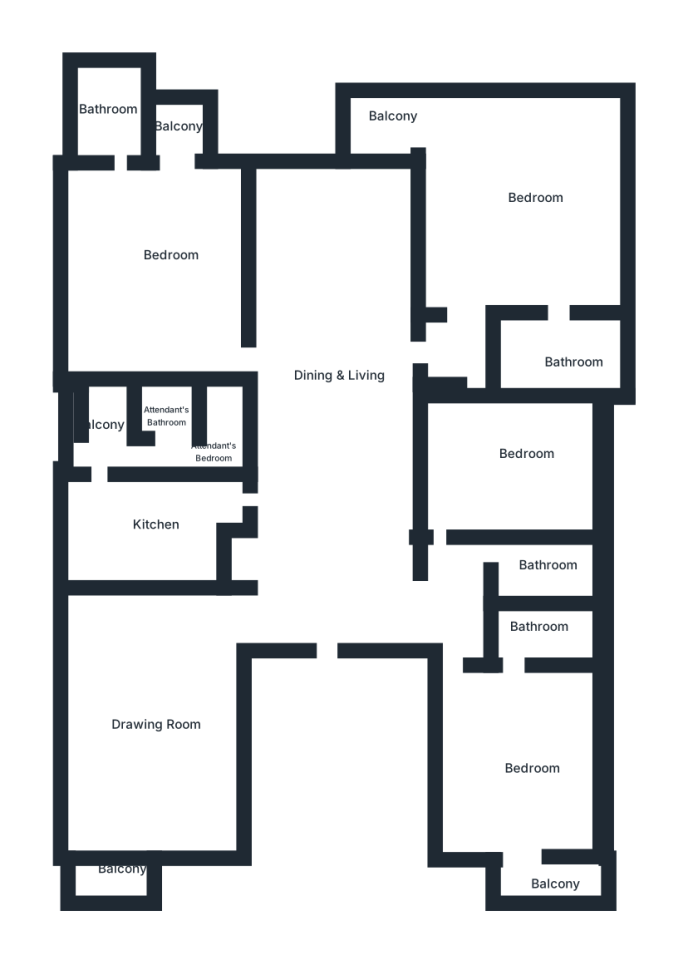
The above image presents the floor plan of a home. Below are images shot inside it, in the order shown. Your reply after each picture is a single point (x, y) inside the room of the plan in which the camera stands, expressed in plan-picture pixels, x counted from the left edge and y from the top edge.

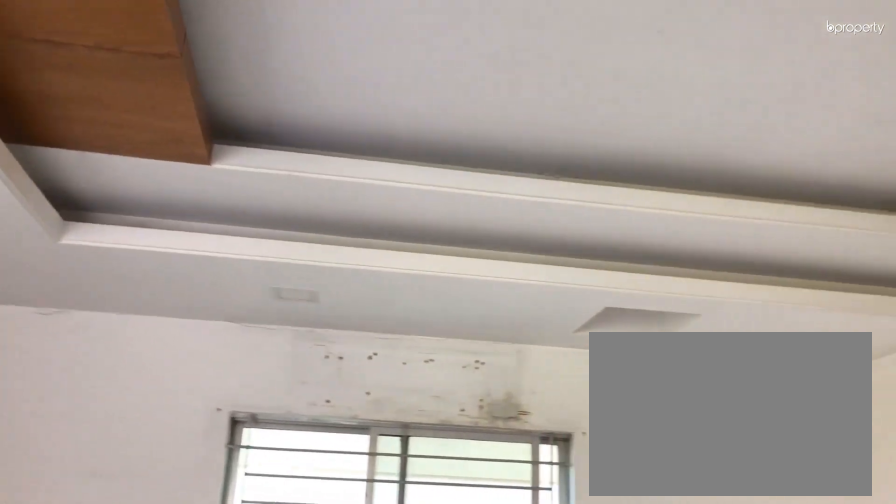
(546, 222)
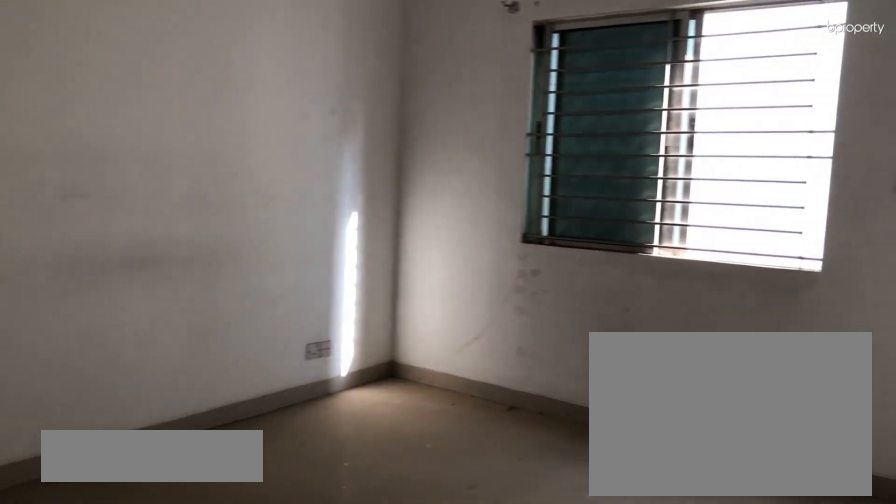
(510, 519)
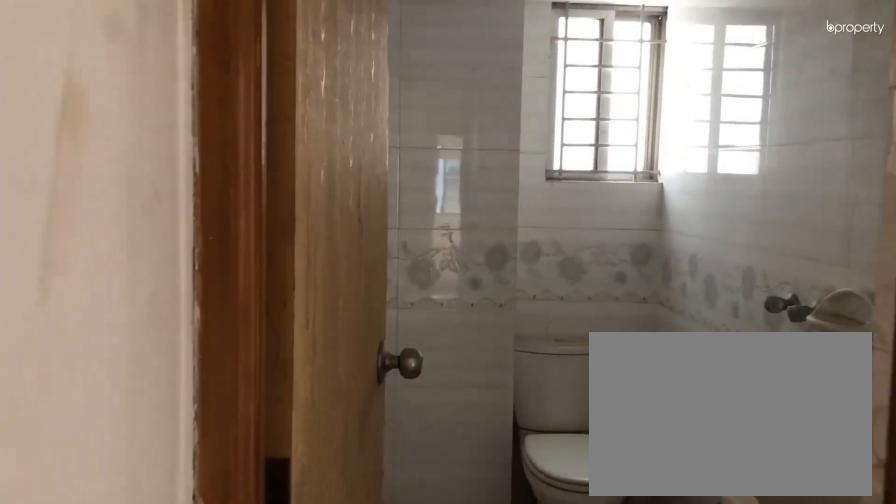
(510, 519)
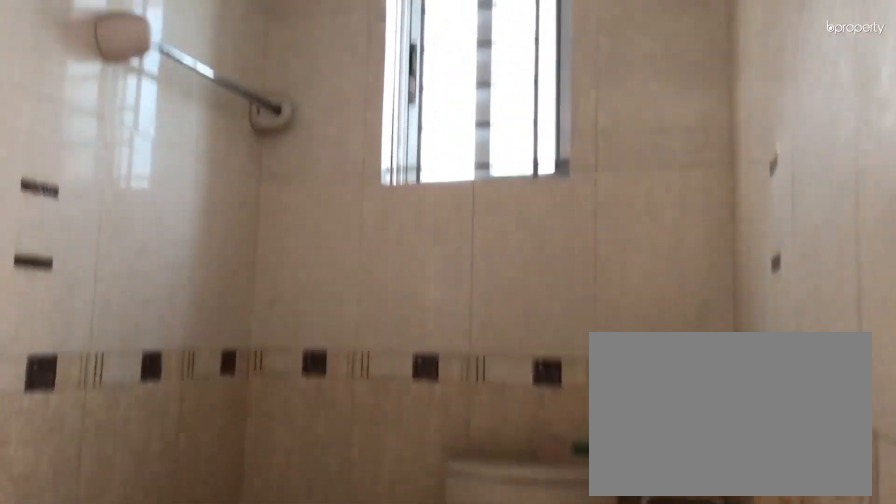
(523, 666)
